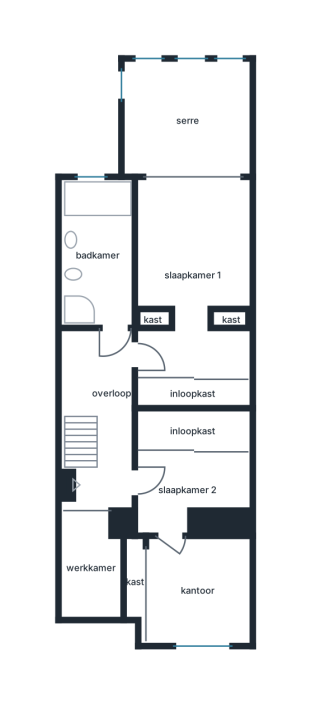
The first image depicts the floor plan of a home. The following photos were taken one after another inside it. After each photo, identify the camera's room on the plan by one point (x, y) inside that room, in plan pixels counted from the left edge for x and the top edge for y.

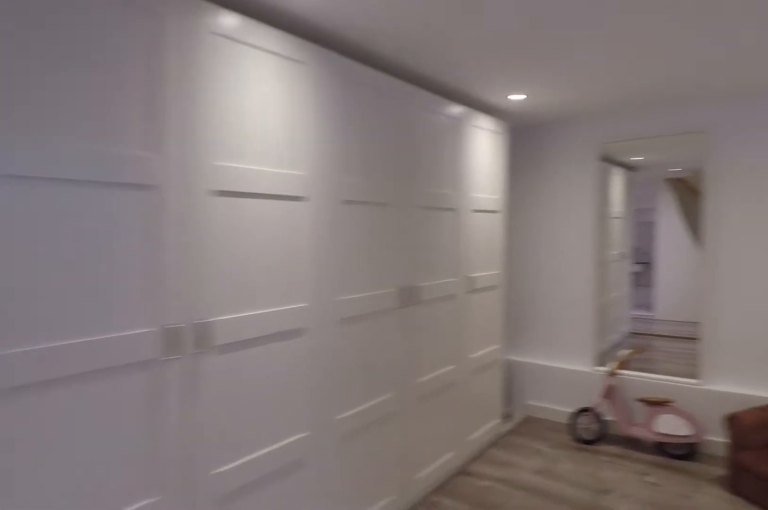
(187, 487)
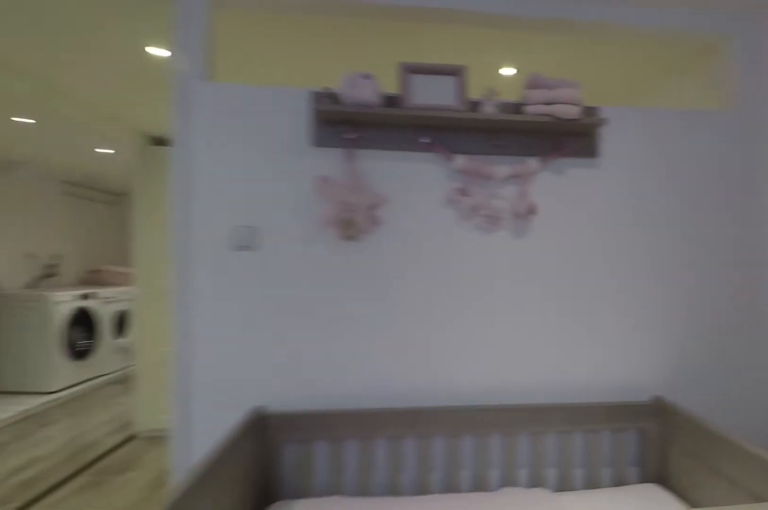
(197, 591)
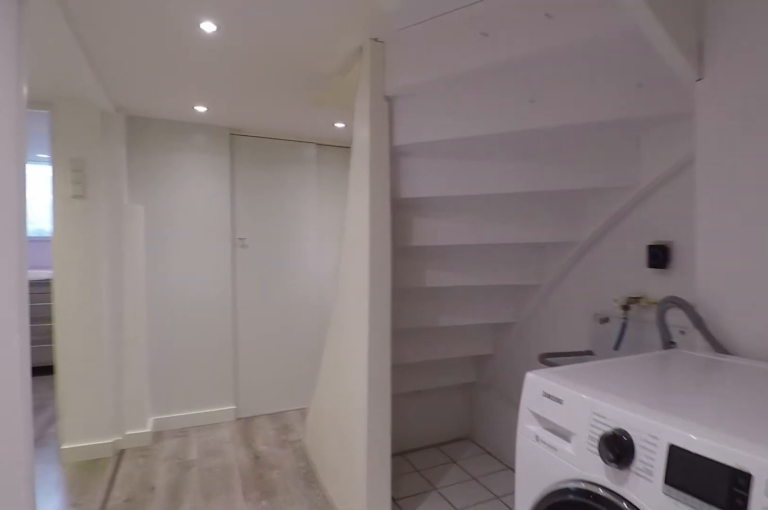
(104, 428)
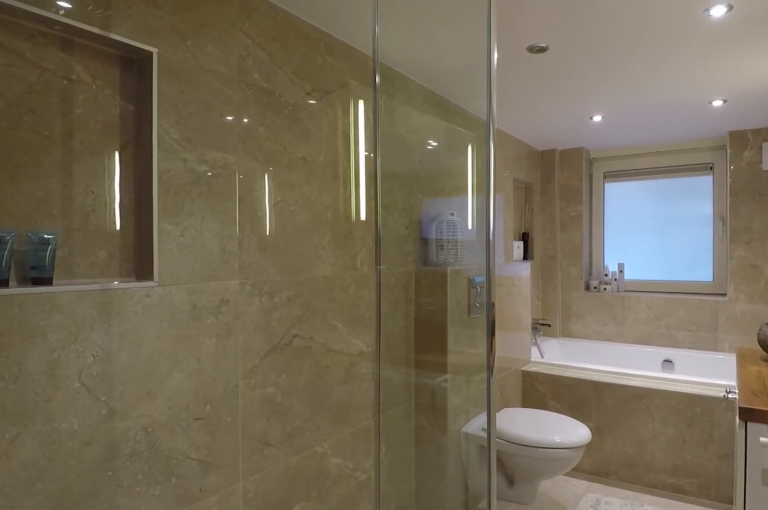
(98, 255)
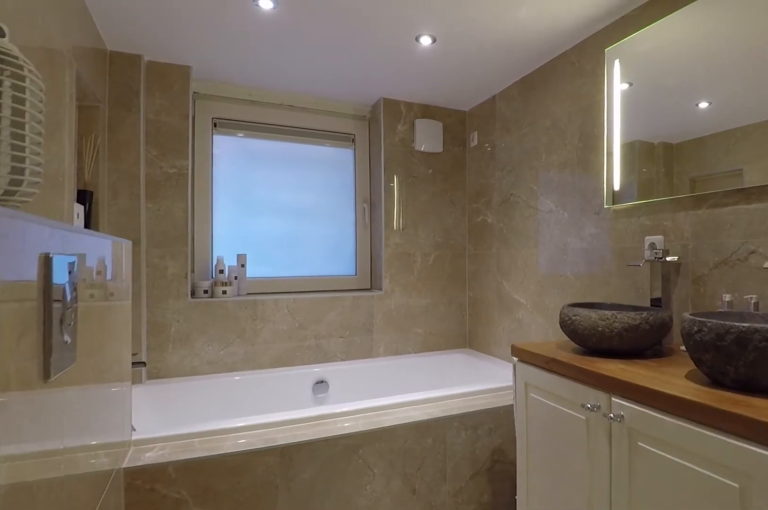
(98, 255)
